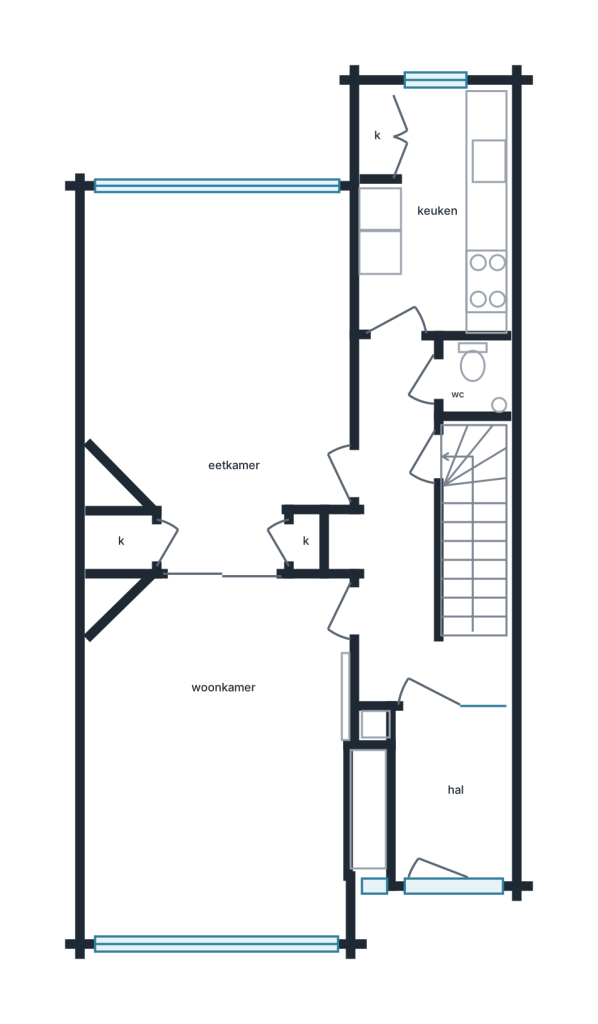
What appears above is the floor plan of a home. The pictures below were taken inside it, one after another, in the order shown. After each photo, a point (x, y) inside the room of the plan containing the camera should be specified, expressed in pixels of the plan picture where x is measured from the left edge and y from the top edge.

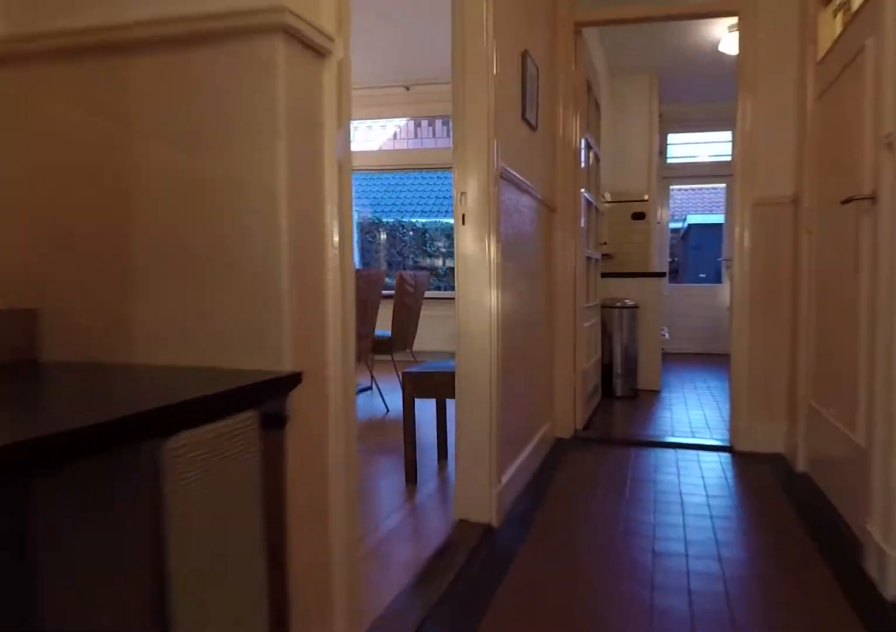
(405, 547)
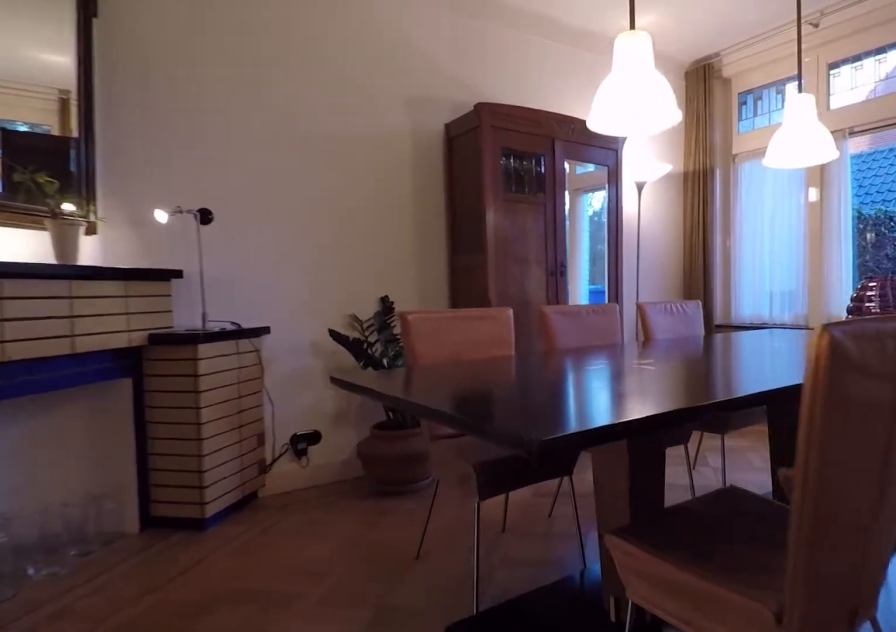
(228, 370)
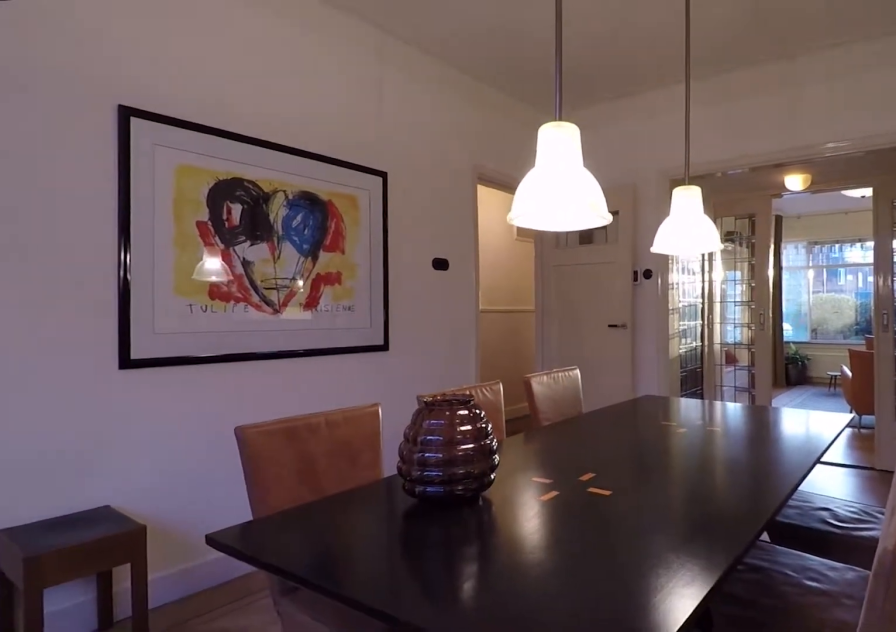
(228, 370)
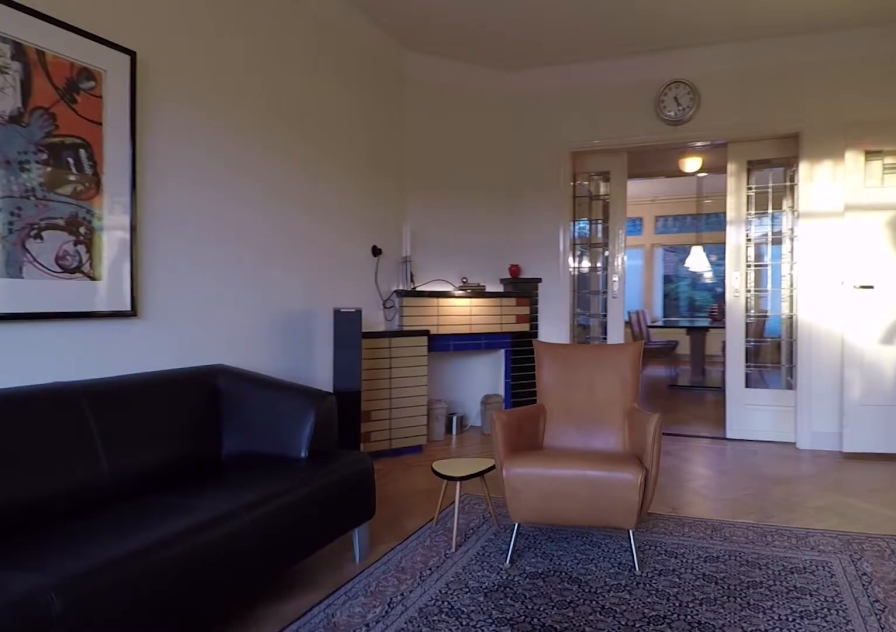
(235, 747)
